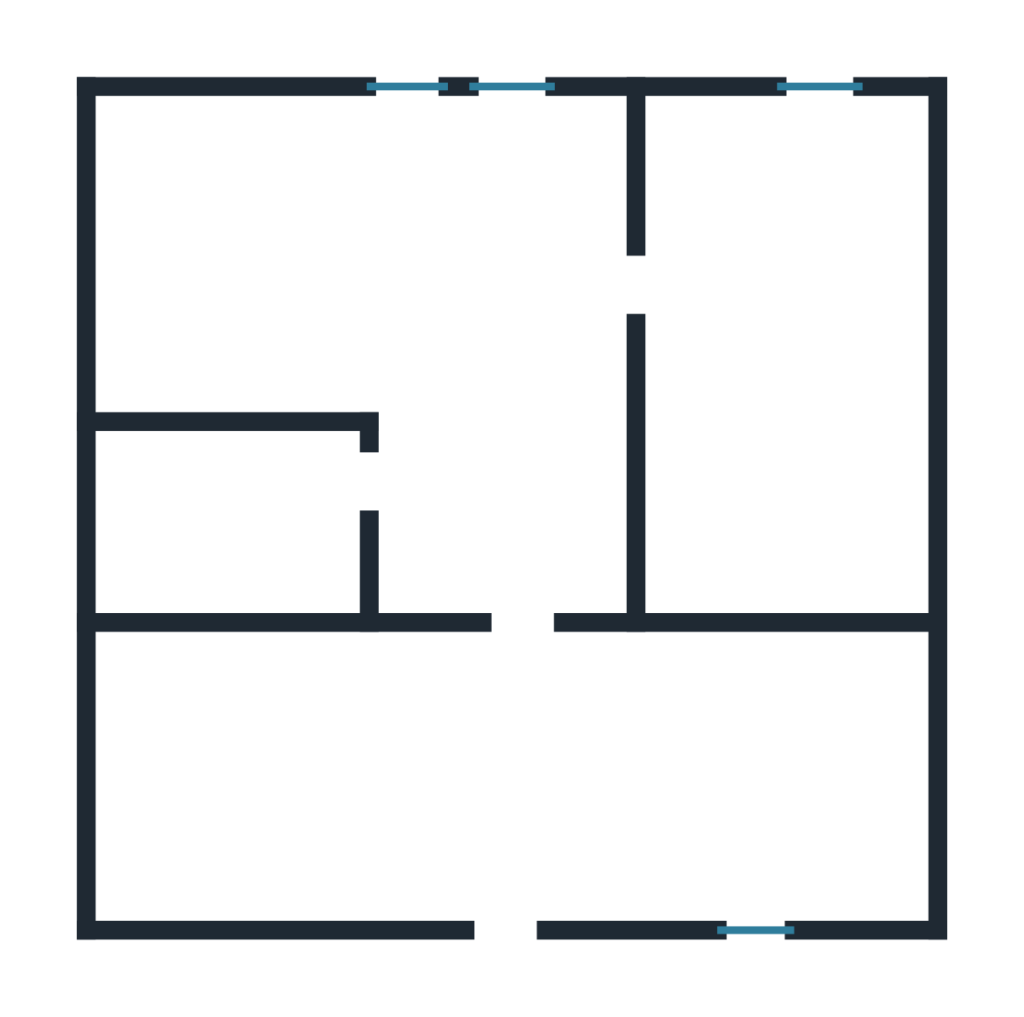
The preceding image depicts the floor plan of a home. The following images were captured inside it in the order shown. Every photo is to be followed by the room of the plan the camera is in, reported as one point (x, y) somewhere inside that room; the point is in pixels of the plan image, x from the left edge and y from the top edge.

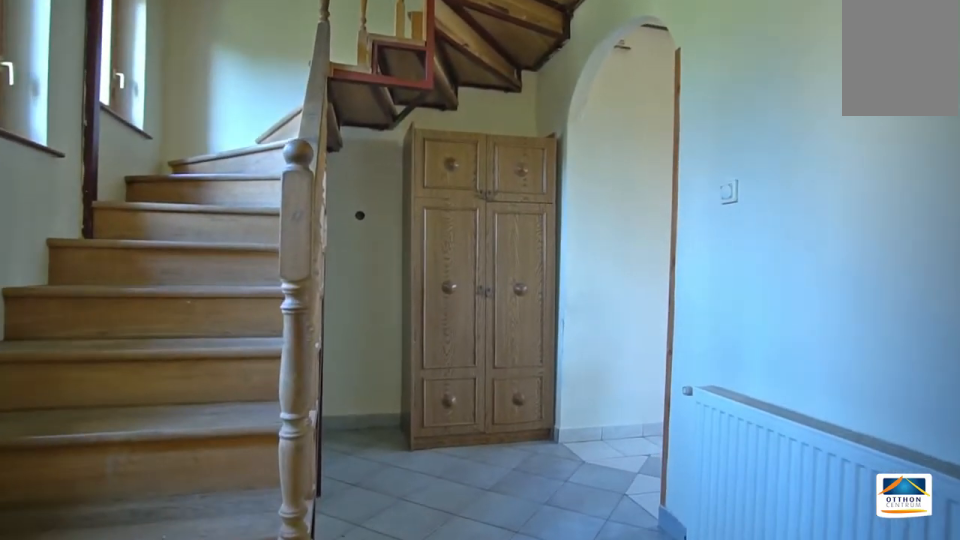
(534, 784)
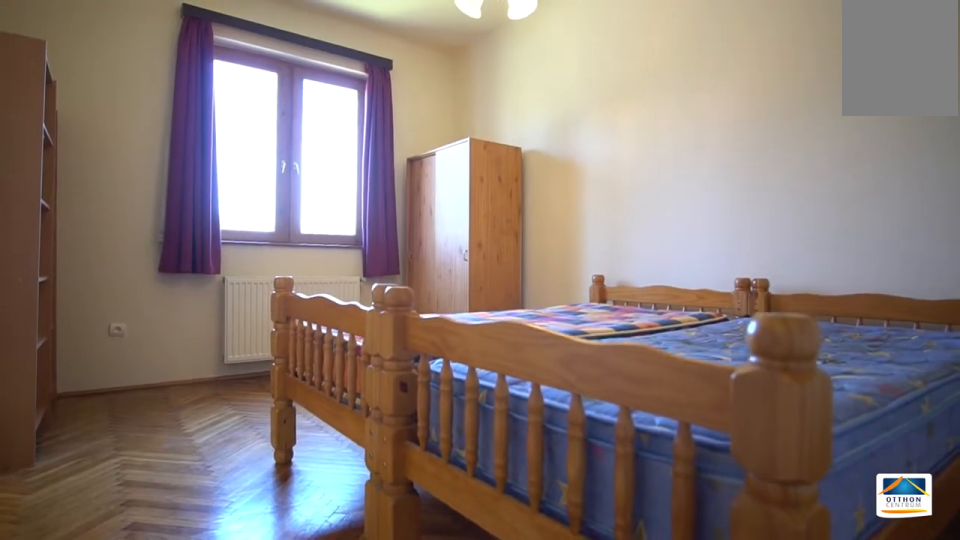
(789, 352)
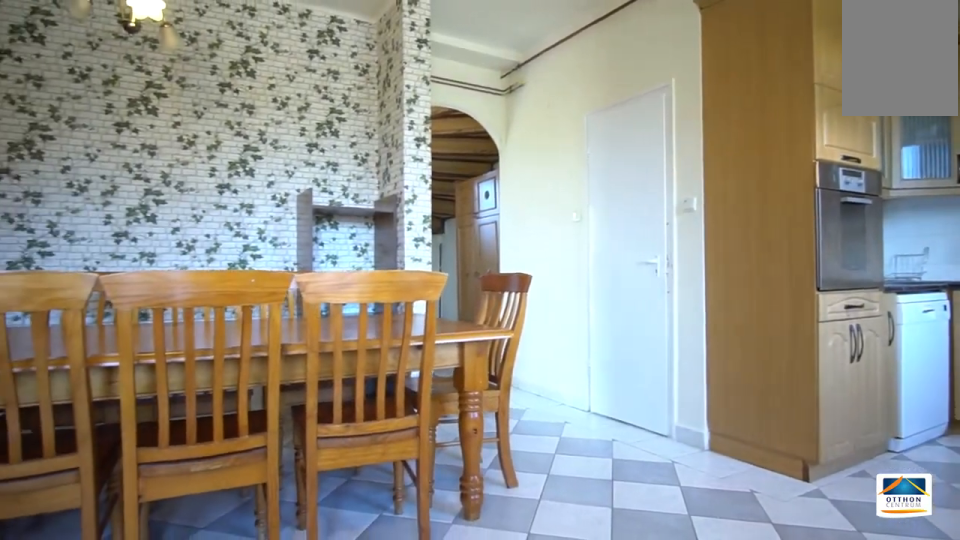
(537, 271)
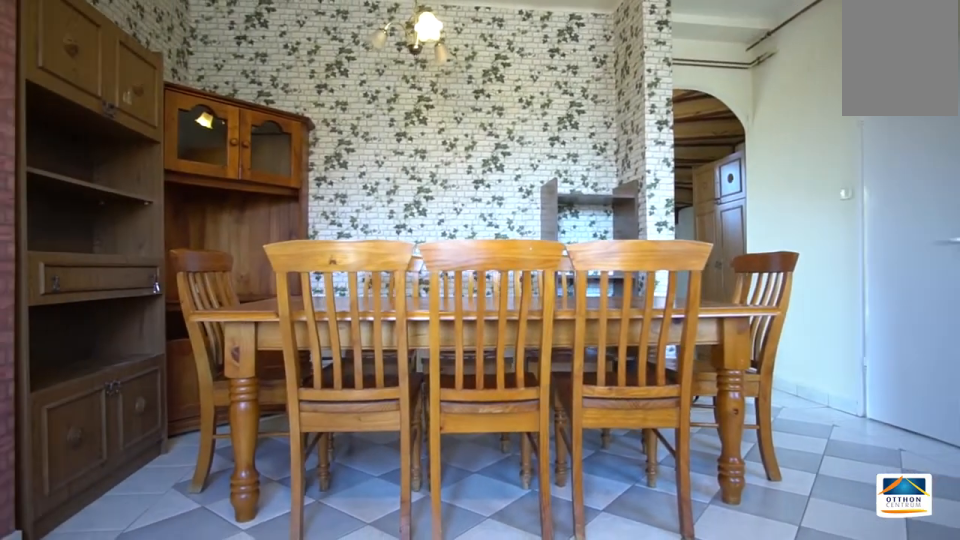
(535, 271)
